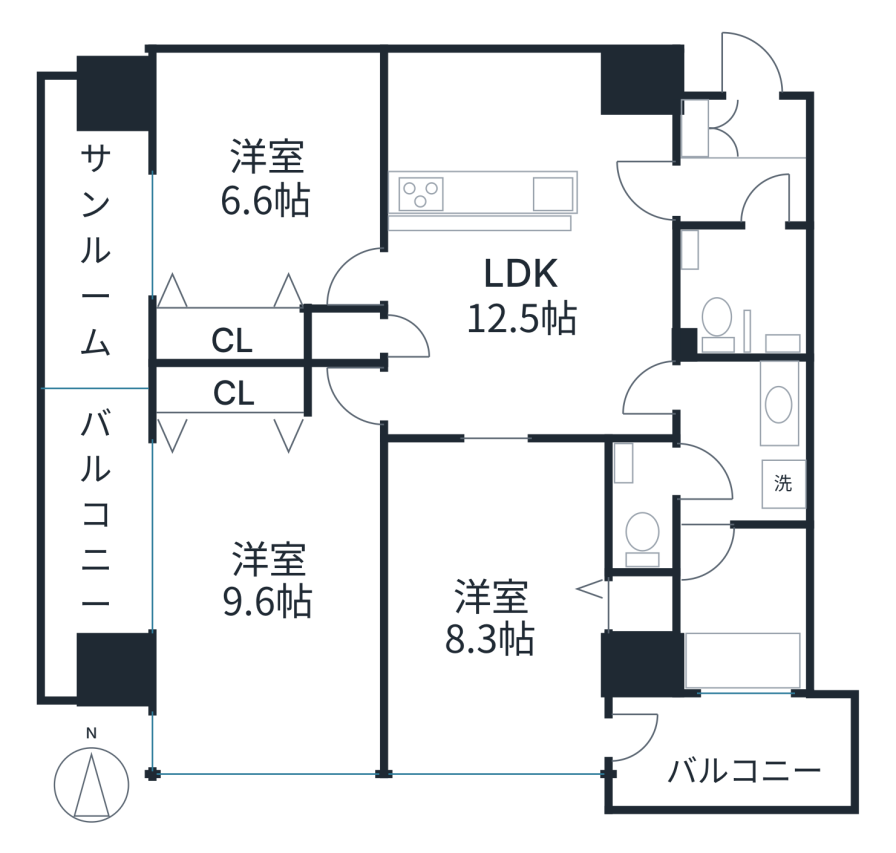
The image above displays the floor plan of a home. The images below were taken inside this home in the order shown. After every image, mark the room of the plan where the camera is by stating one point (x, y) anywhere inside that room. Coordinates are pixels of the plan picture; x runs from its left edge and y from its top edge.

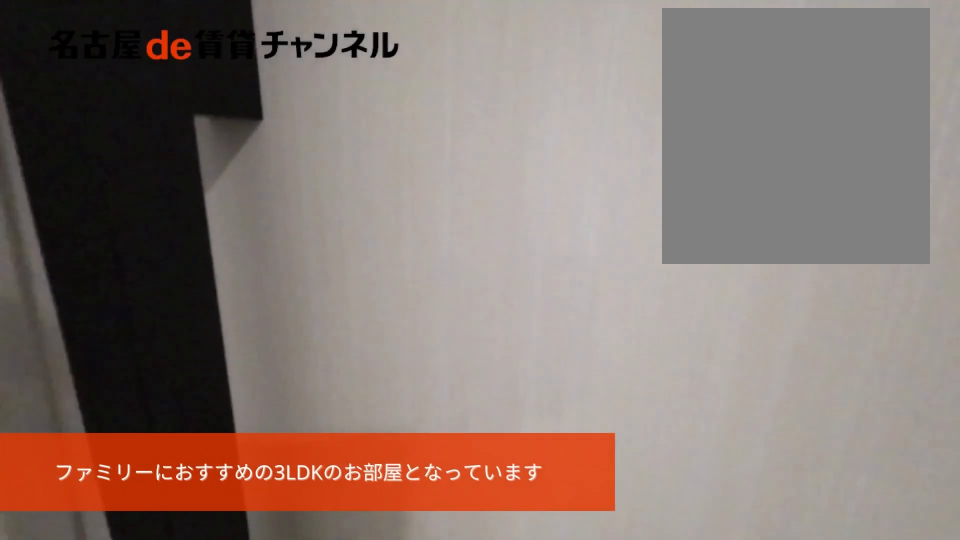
(738, 186)
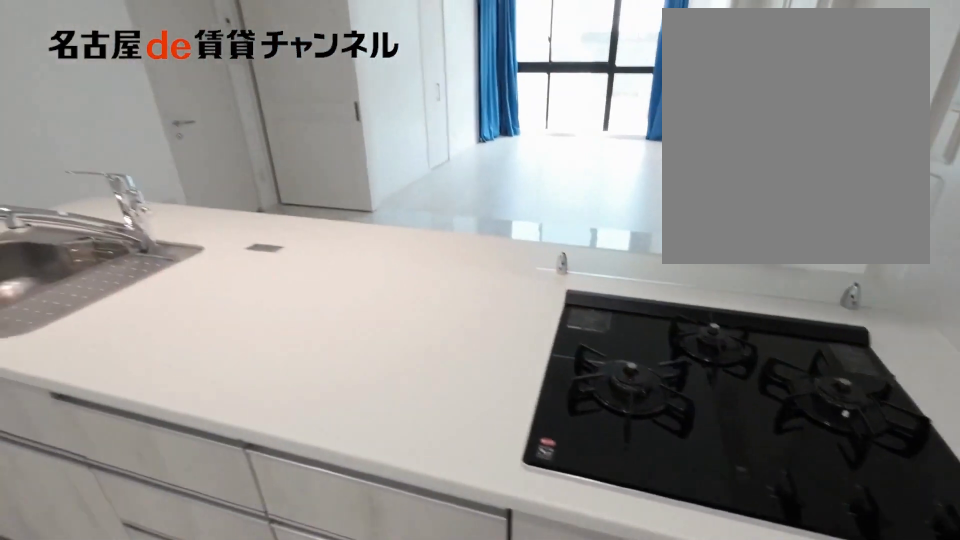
(475, 201)
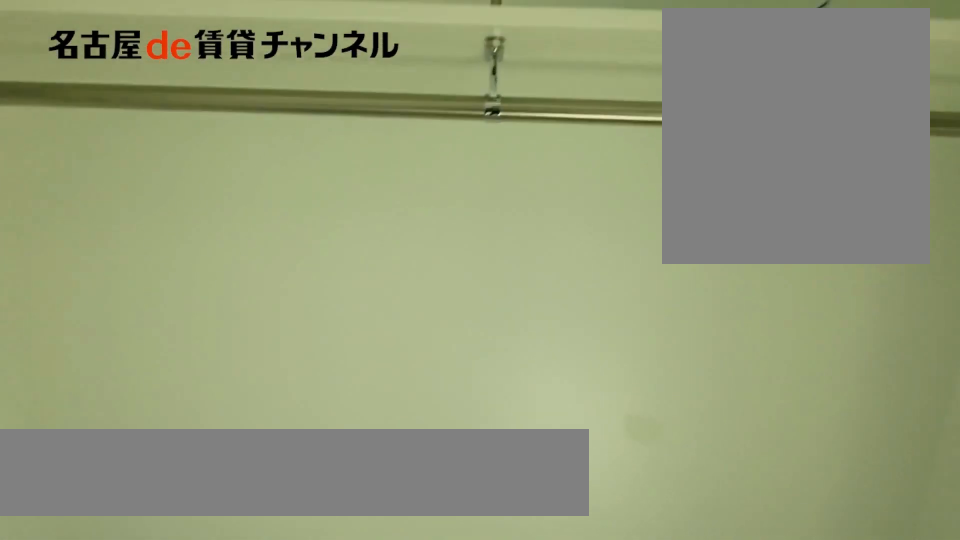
(228, 330)
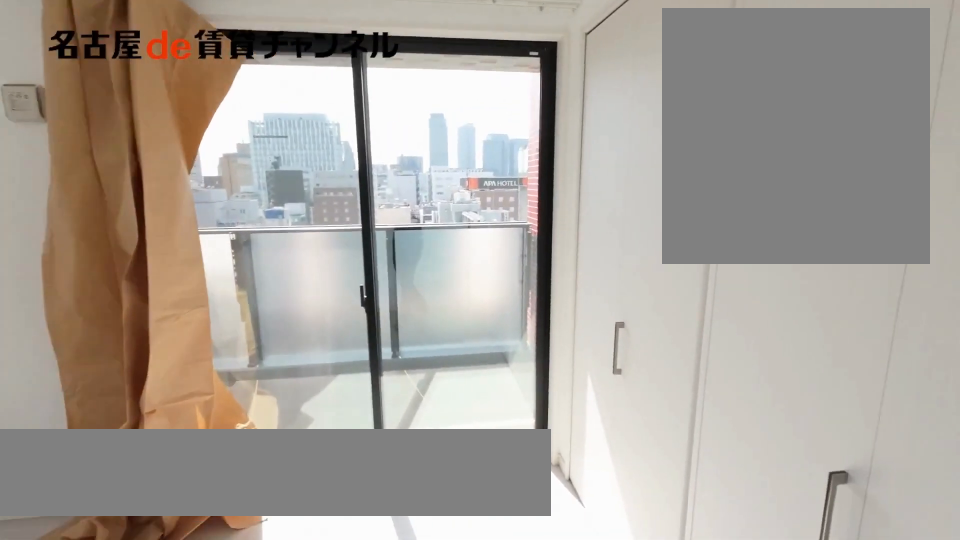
(279, 582)
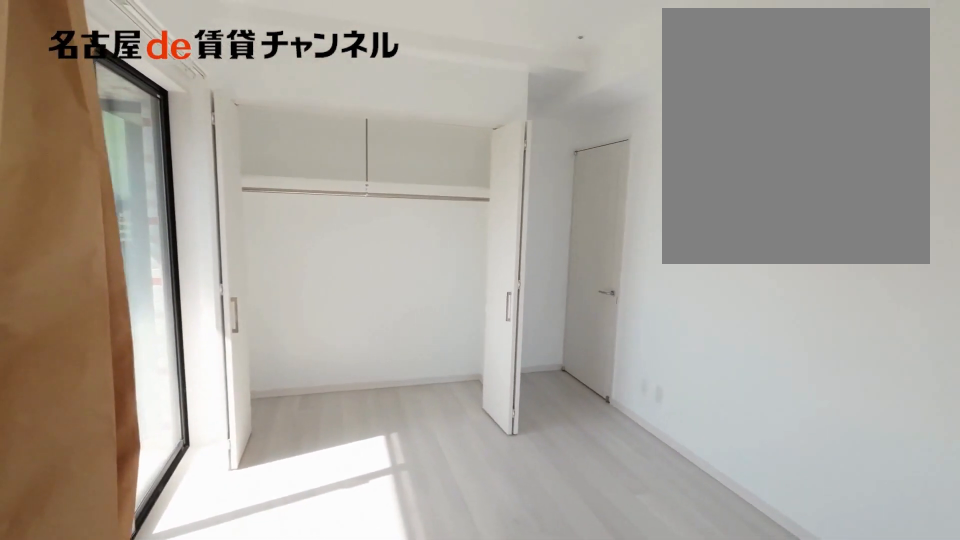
(280, 581)
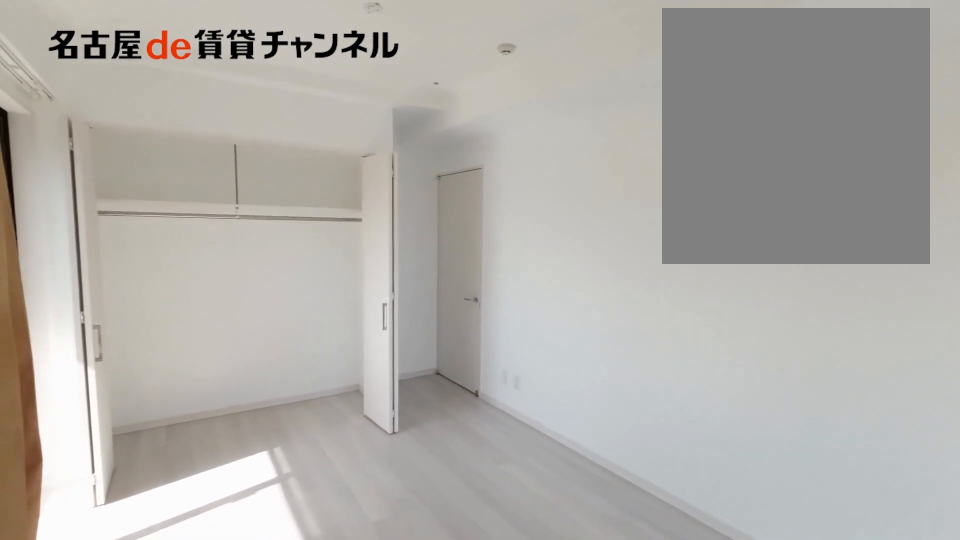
(280, 581)
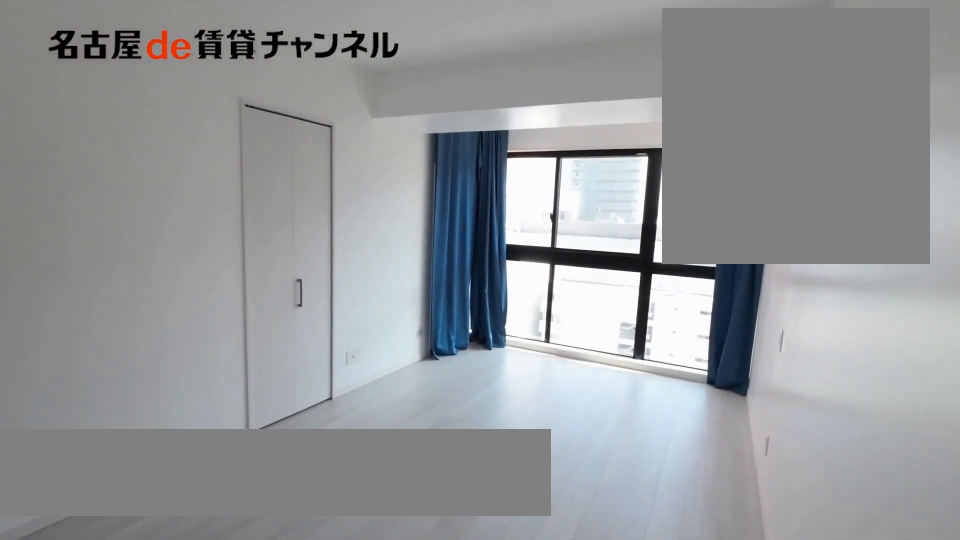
(493, 600)
